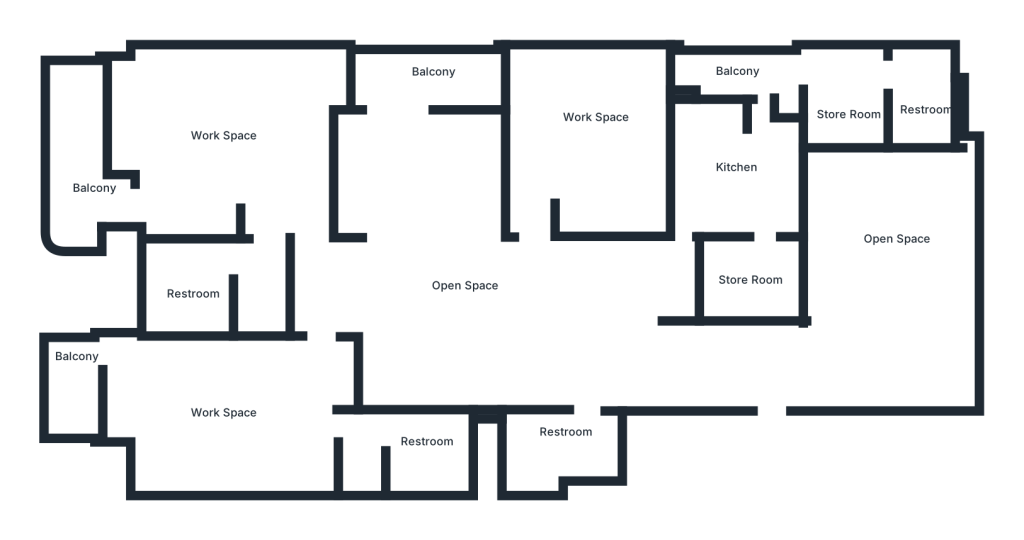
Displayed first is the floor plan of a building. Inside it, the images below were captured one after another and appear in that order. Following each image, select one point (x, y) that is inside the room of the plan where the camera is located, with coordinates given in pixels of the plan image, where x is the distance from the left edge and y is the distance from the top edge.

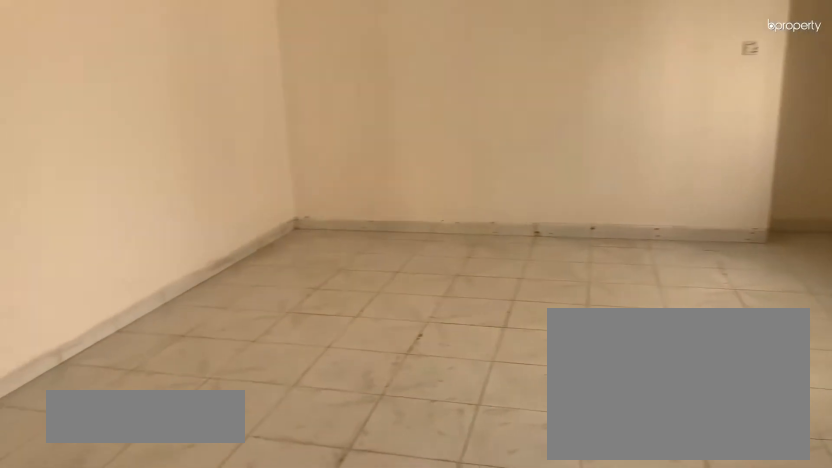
(898, 277)
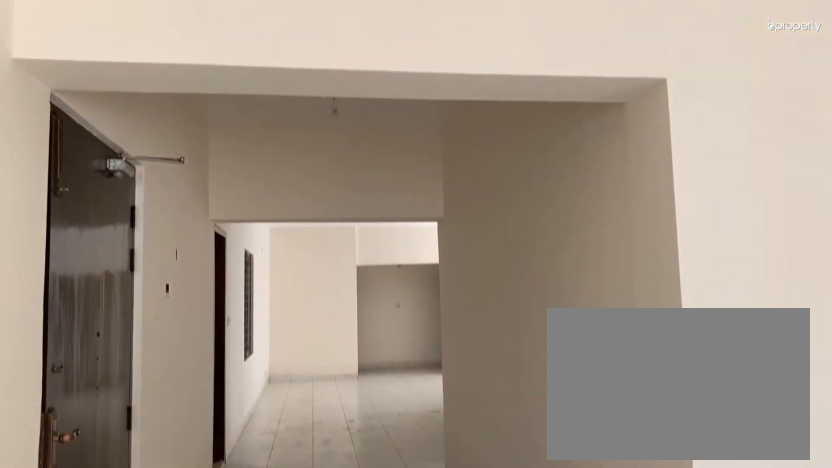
(898, 277)
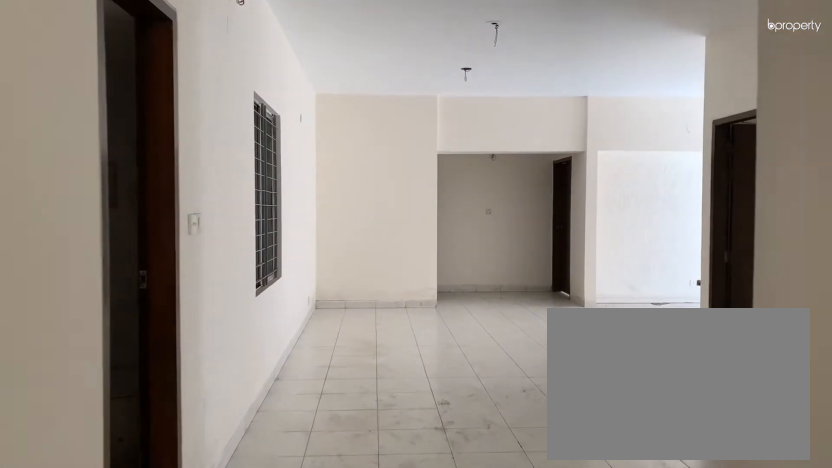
(600, 346)
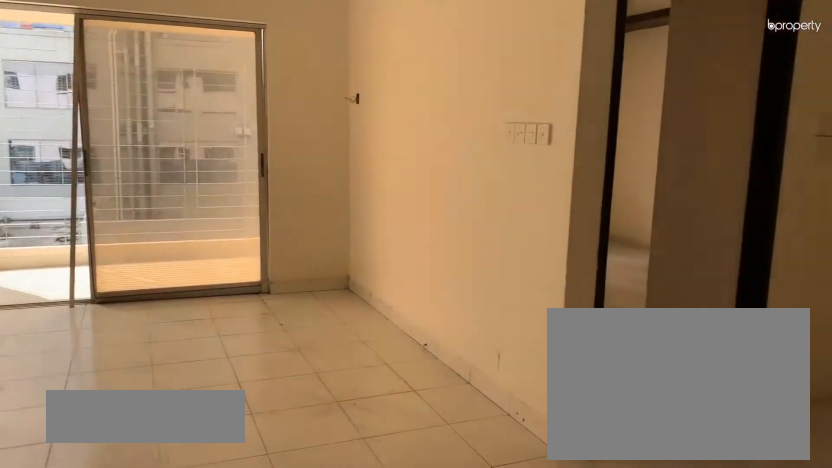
(480, 313)
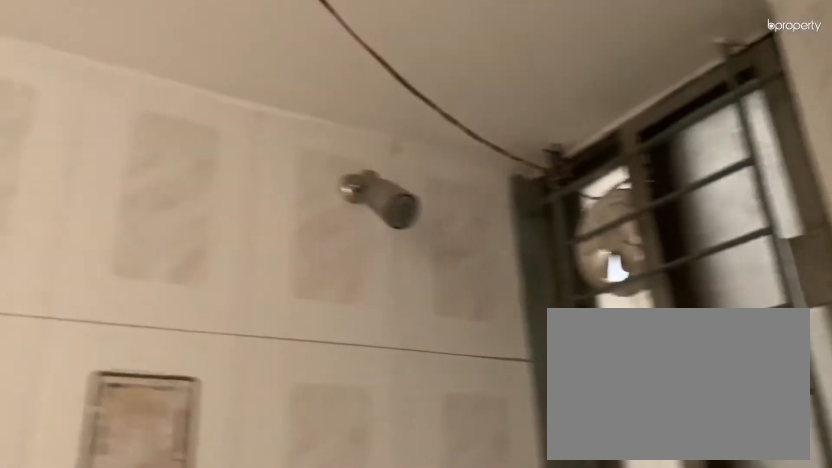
(579, 437)
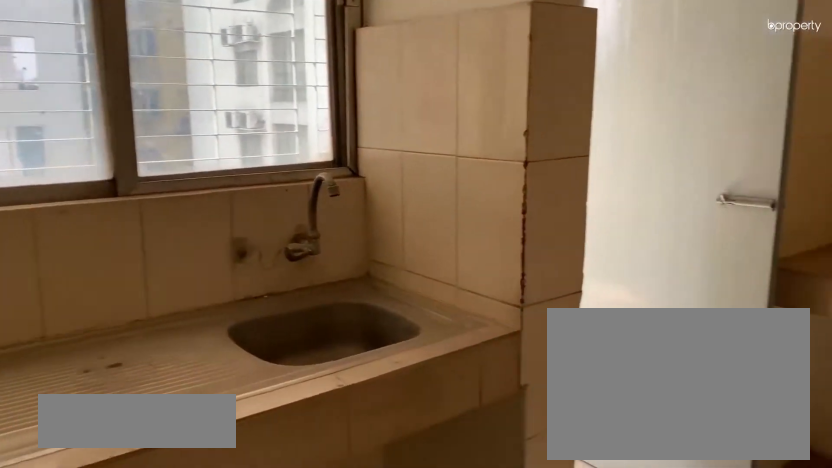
(751, 179)
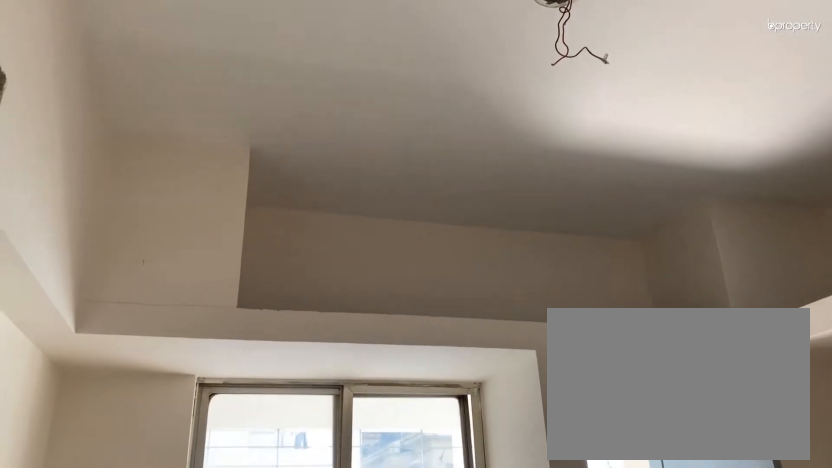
(751, 179)
